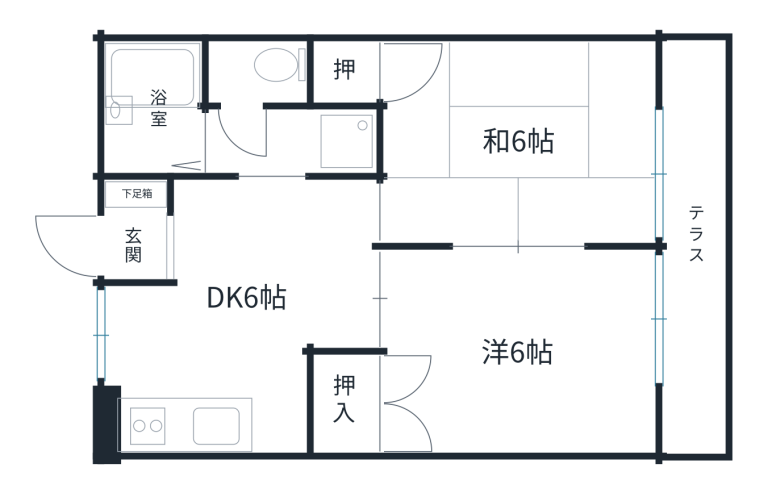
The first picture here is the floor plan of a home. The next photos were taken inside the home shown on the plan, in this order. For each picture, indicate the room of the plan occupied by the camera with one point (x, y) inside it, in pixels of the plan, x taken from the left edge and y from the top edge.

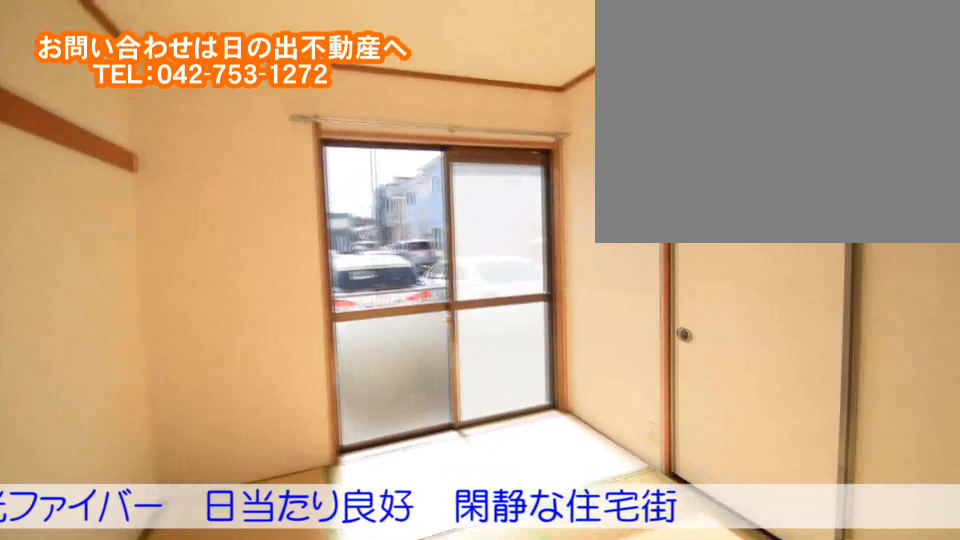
(585, 140)
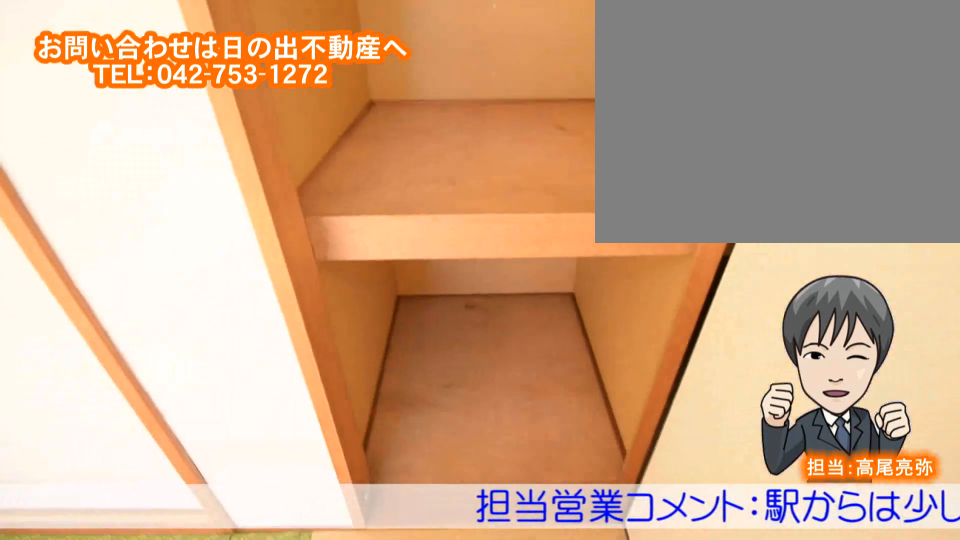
(585, 140)
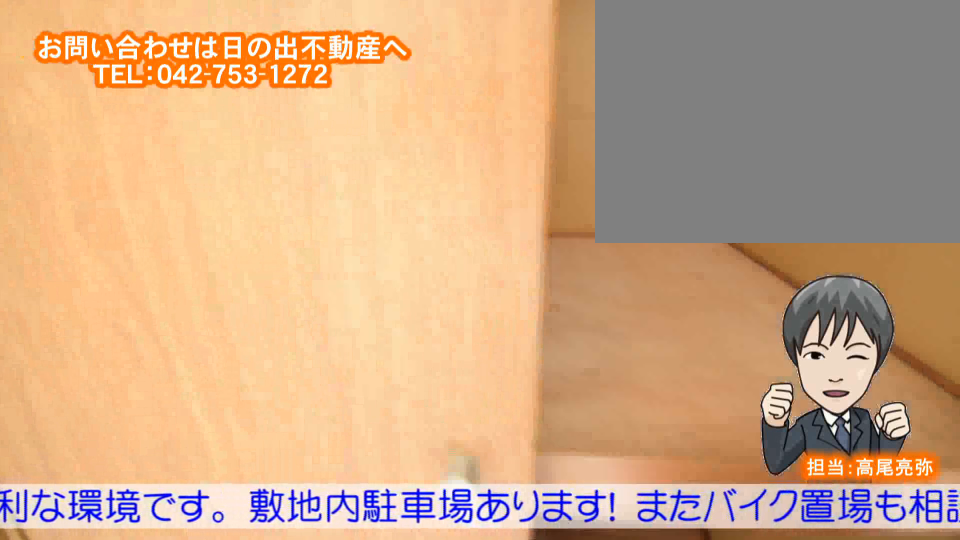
(591, 343)
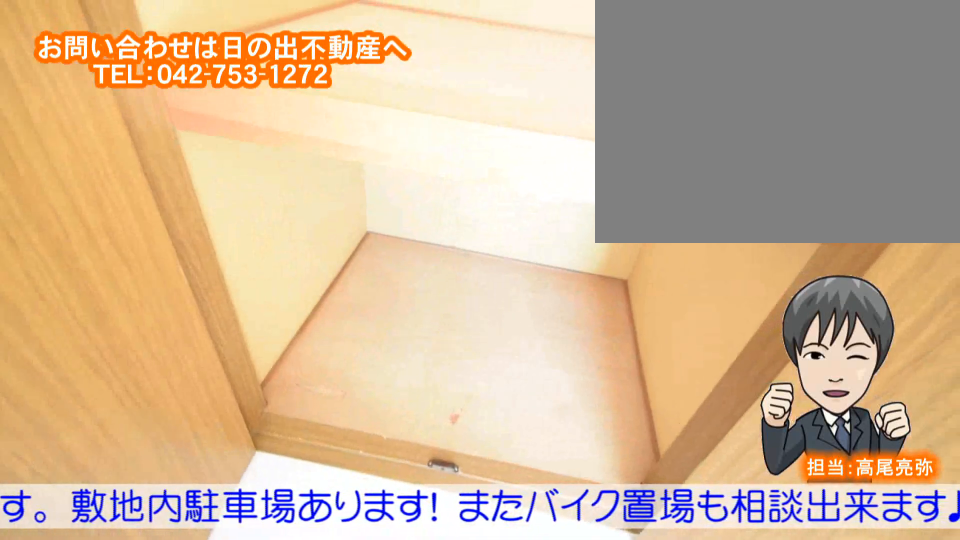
(591, 344)
